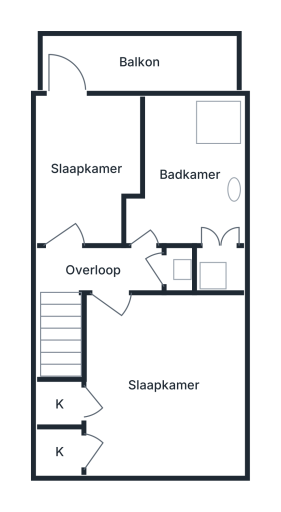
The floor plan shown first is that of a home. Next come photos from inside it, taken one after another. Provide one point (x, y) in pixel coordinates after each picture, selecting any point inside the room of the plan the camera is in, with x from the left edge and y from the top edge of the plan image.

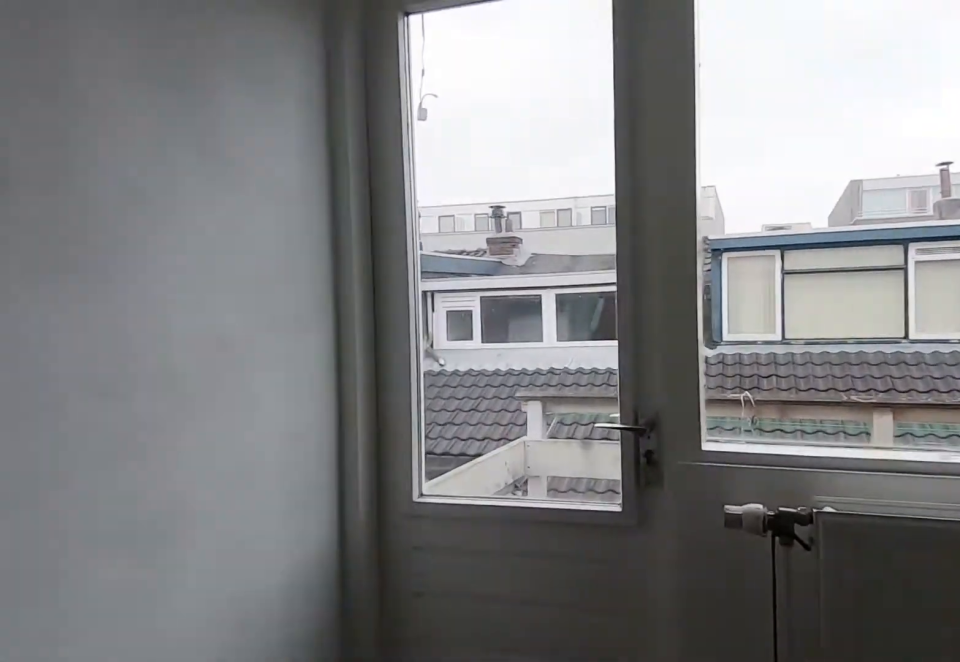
(89, 135)
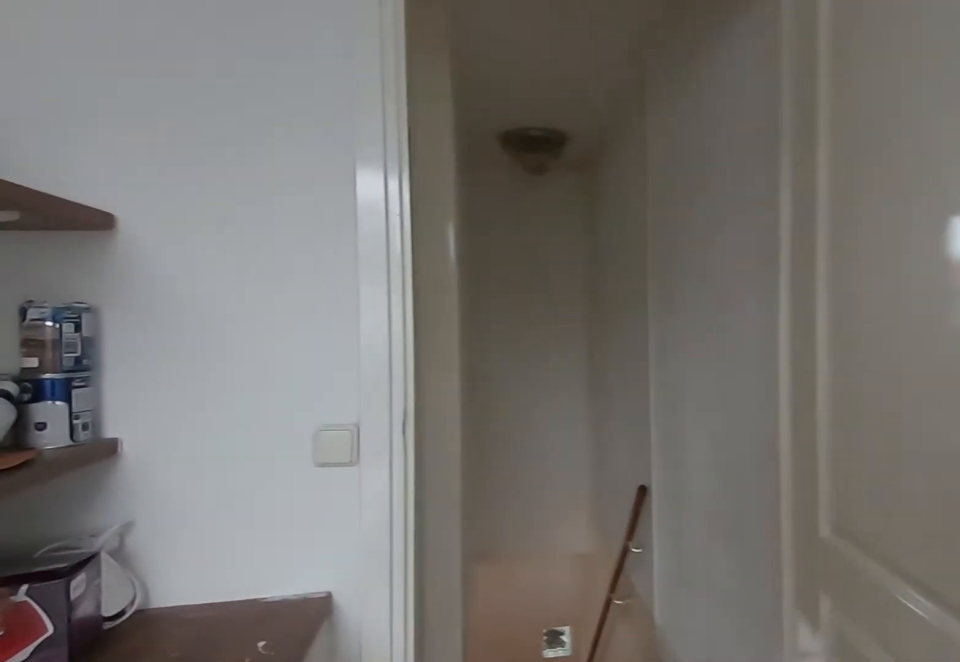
(89, 135)
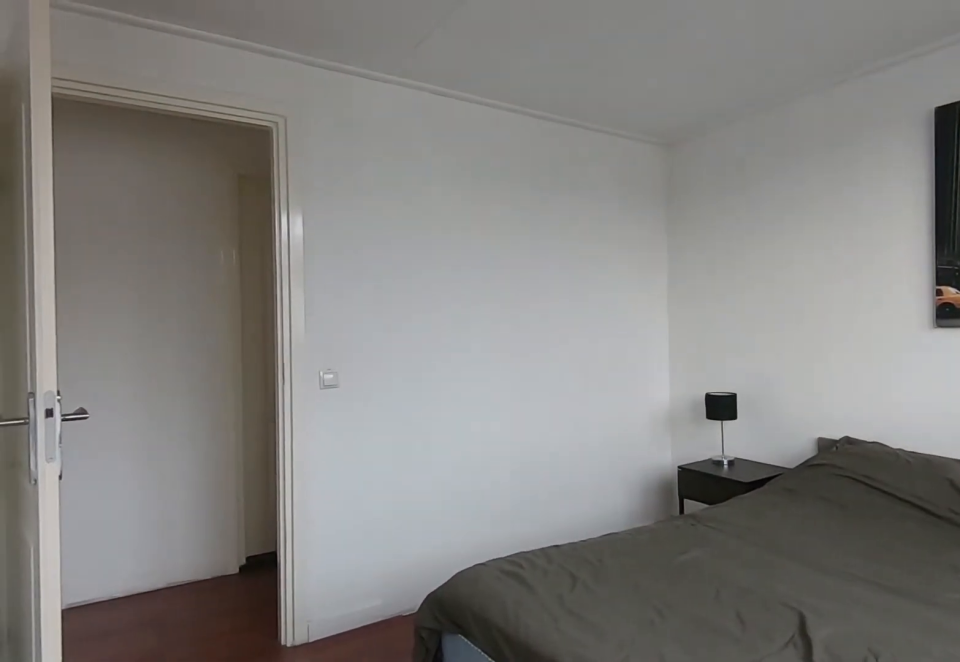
(232, 428)
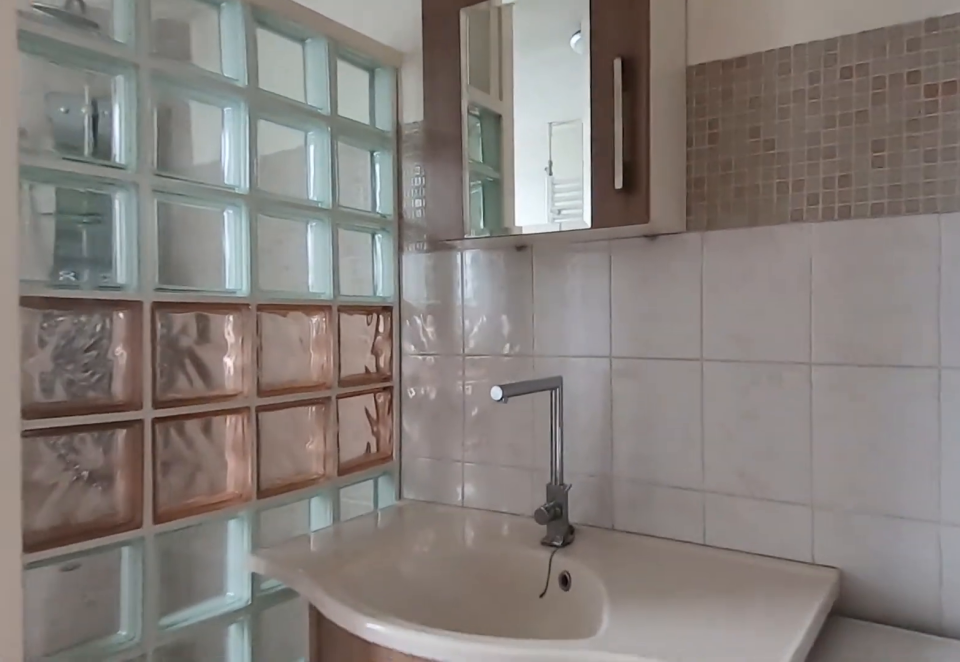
(181, 130)
